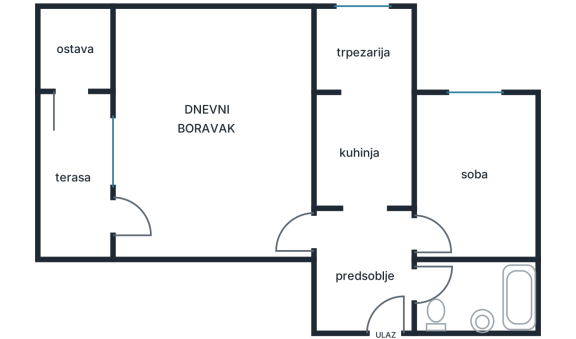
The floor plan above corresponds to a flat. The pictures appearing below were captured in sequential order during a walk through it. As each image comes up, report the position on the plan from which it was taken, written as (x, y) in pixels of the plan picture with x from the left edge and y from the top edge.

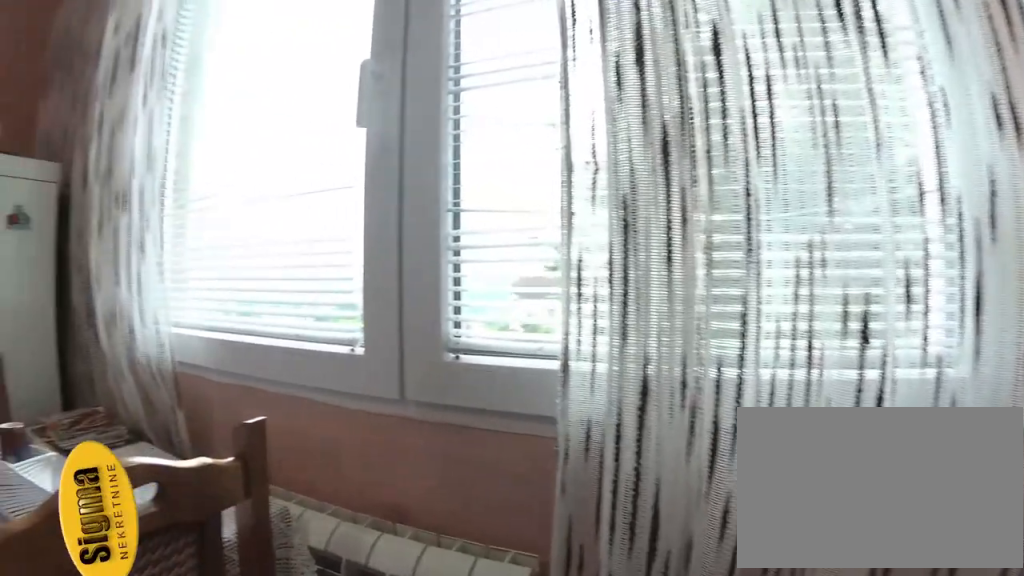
(373, 45)
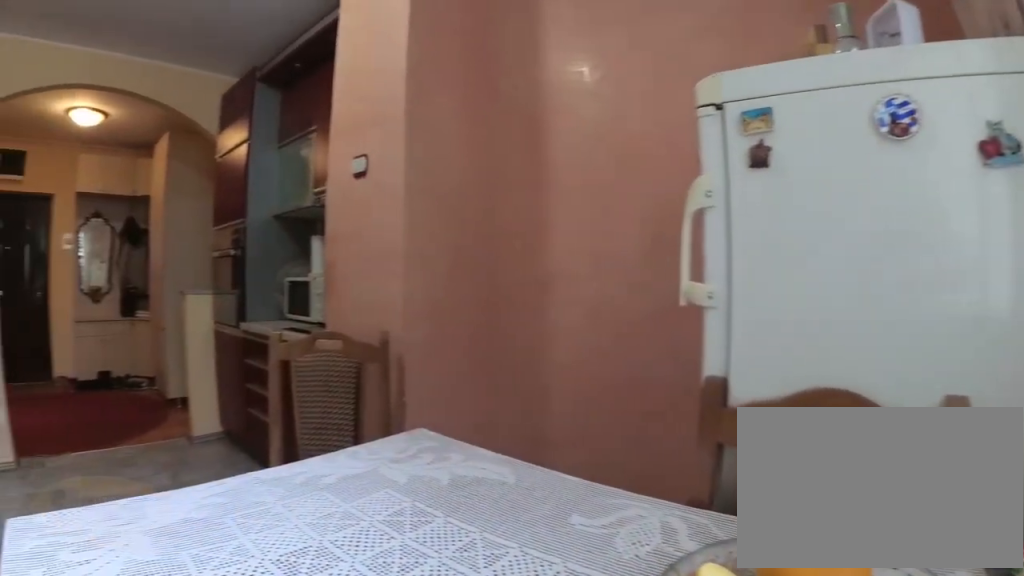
(382, 21)
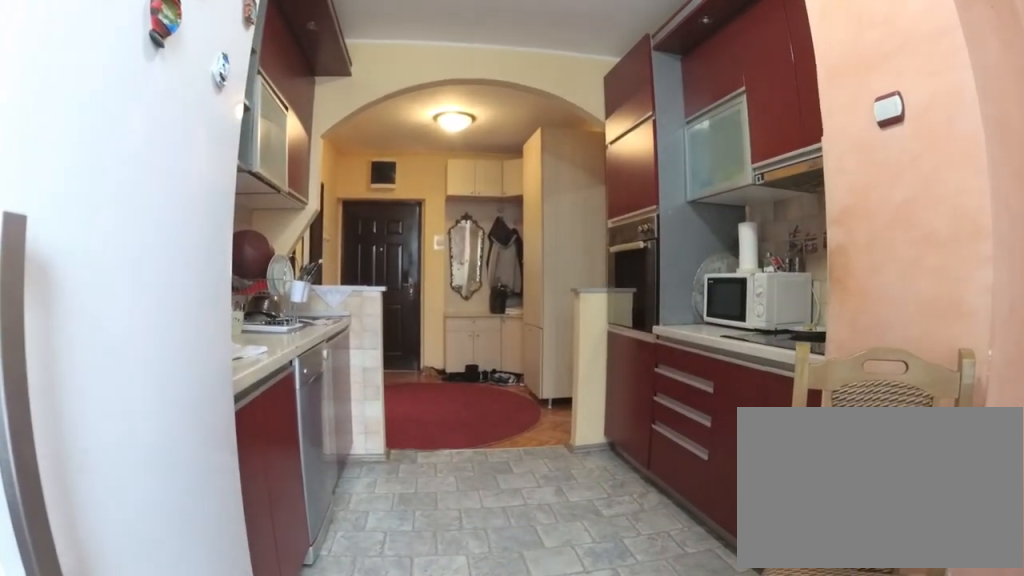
(363, 45)
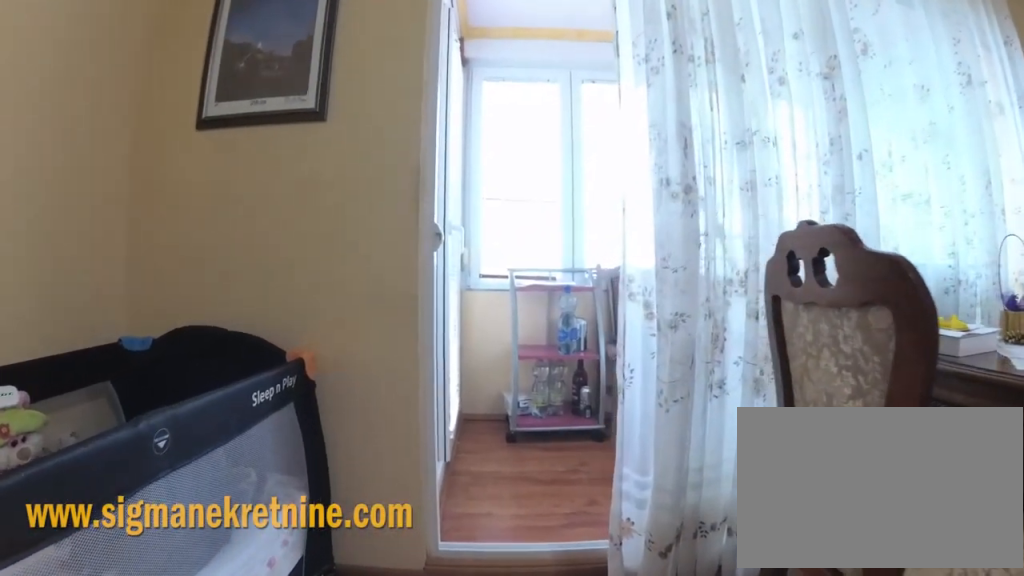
(201, 212)
